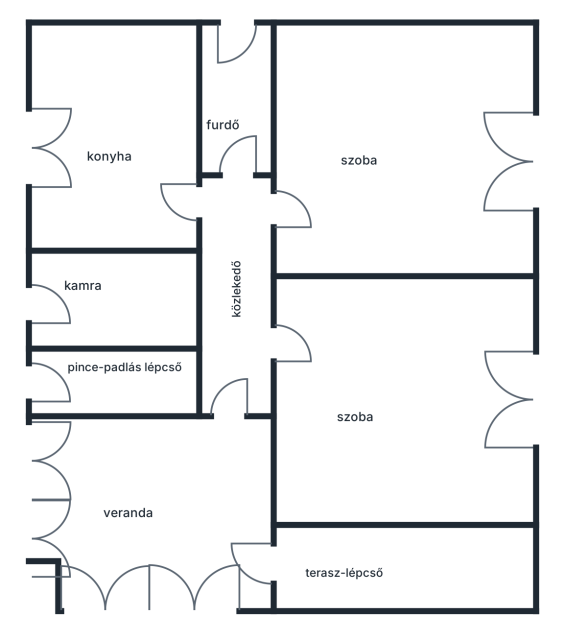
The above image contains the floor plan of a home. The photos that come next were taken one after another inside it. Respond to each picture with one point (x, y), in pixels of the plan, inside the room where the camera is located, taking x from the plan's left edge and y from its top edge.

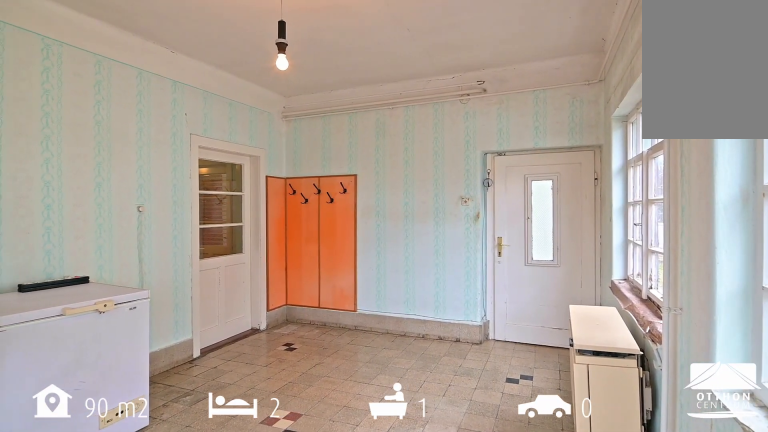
(194, 503)
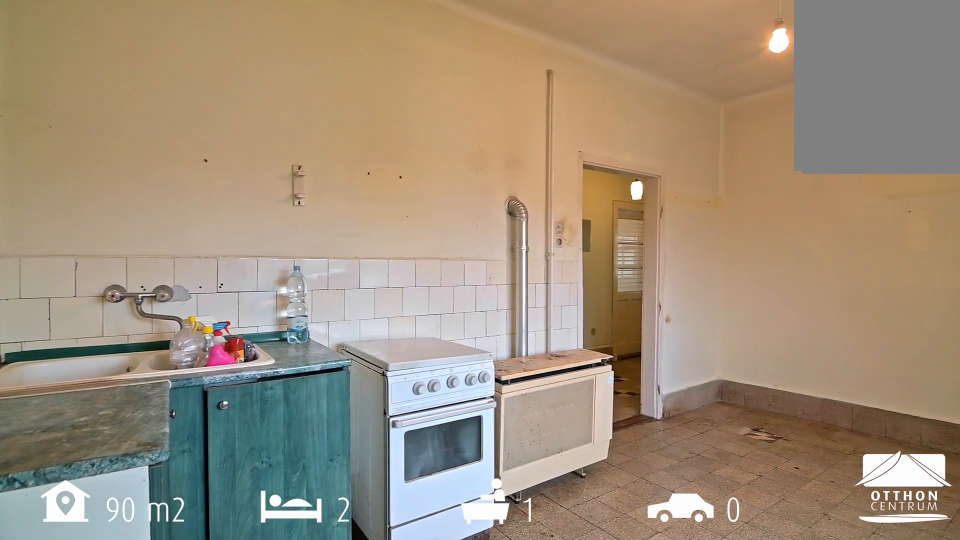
(130, 128)
